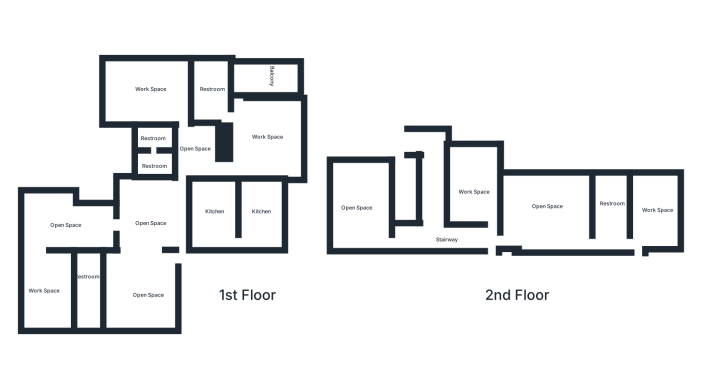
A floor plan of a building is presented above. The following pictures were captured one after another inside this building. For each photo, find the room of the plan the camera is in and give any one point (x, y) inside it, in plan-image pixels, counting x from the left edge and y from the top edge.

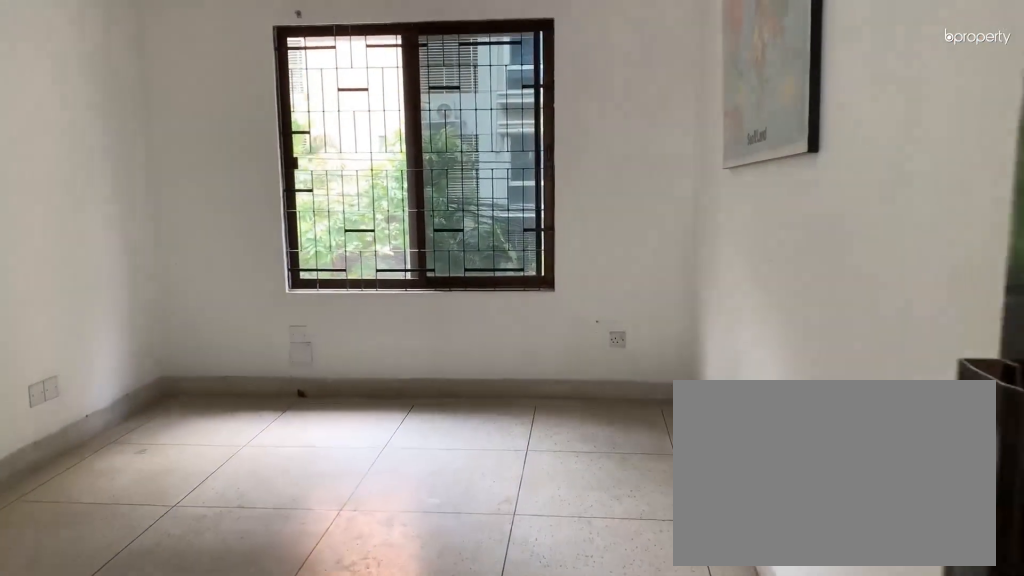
(477, 189)
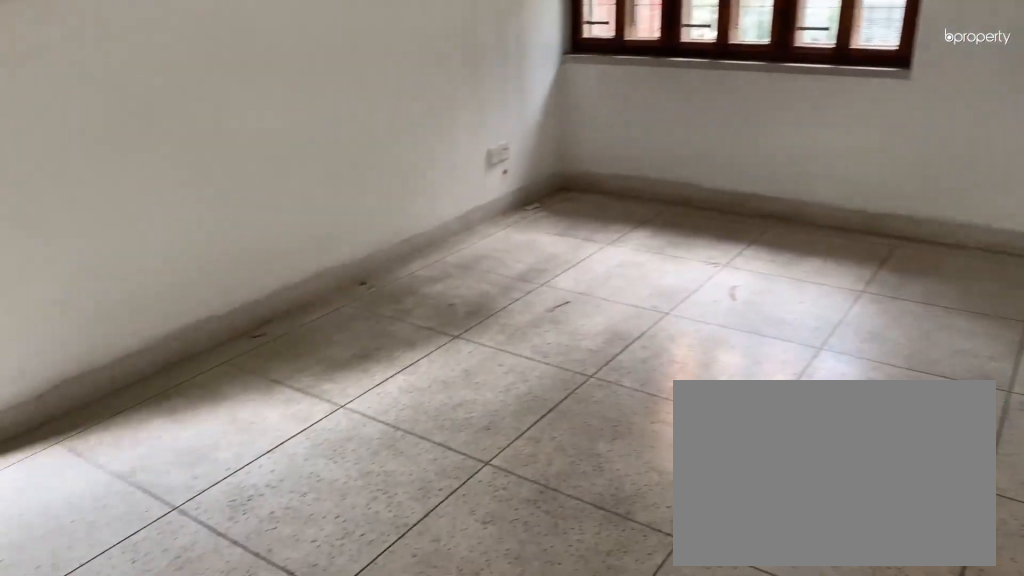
(551, 213)
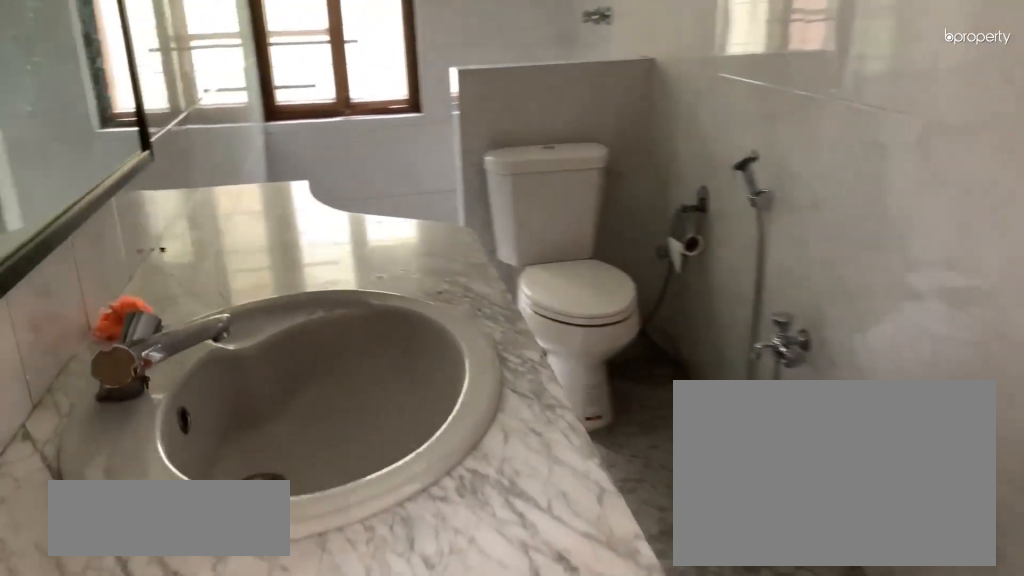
(613, 217)
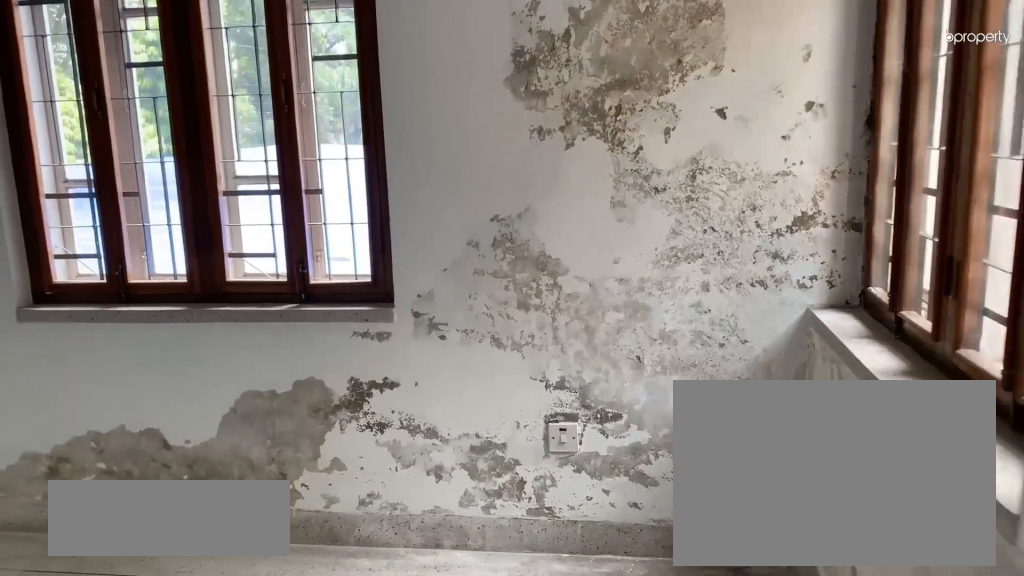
(654, 212)
